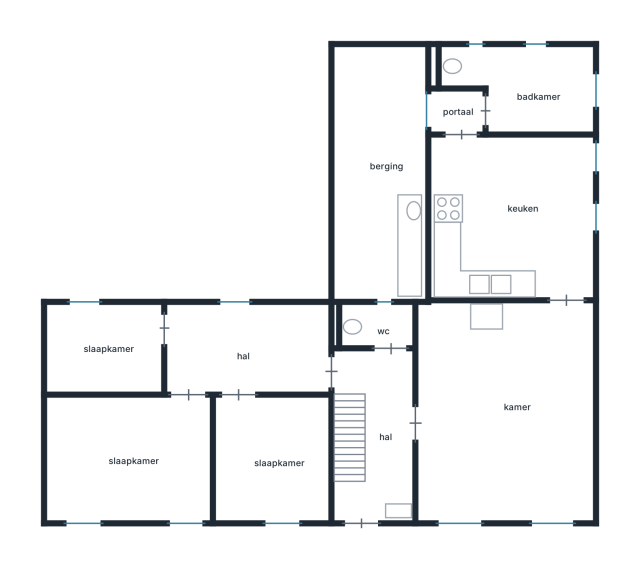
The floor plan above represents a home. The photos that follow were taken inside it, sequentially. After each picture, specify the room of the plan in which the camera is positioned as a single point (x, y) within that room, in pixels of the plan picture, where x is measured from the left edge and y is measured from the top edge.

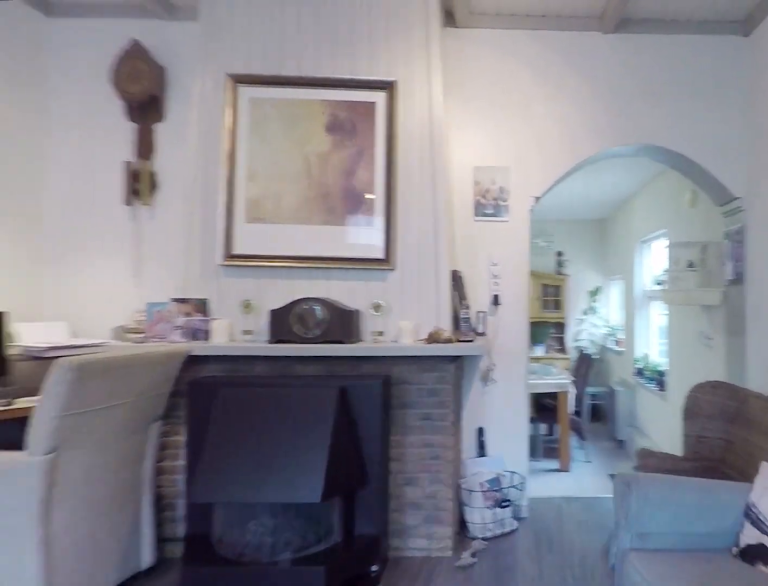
(504, 415)
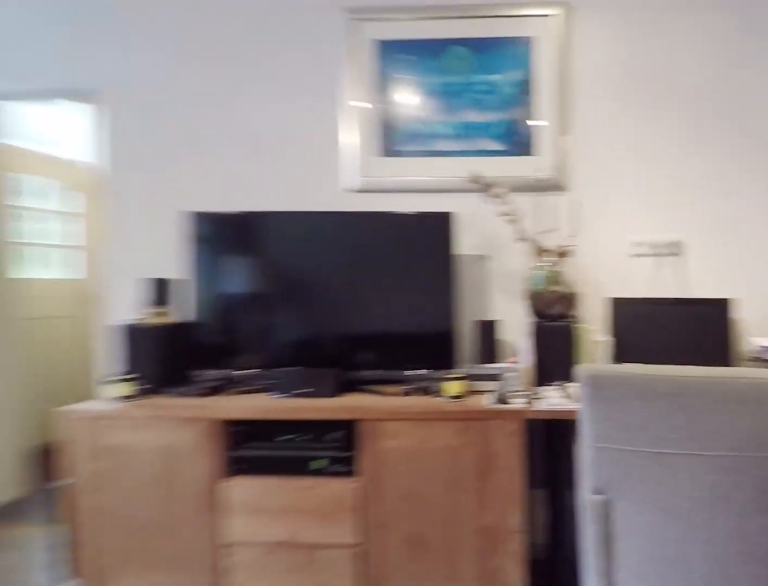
(504, 415)
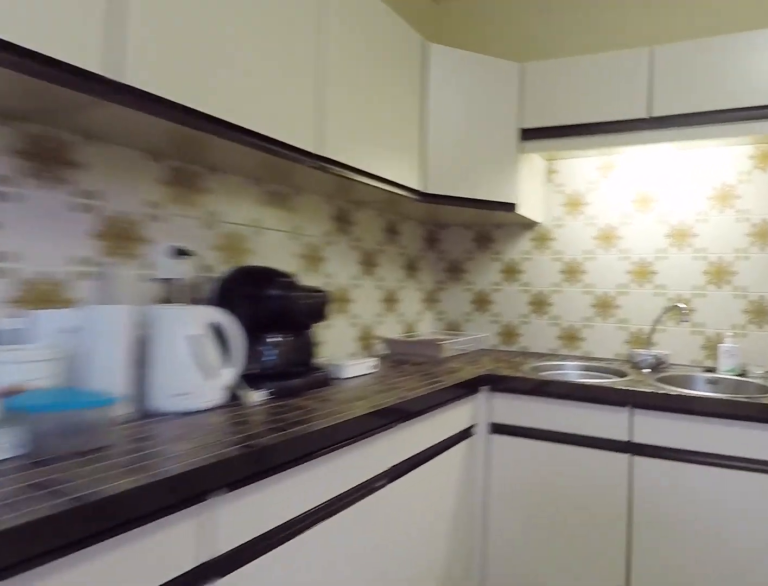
(510, 219)
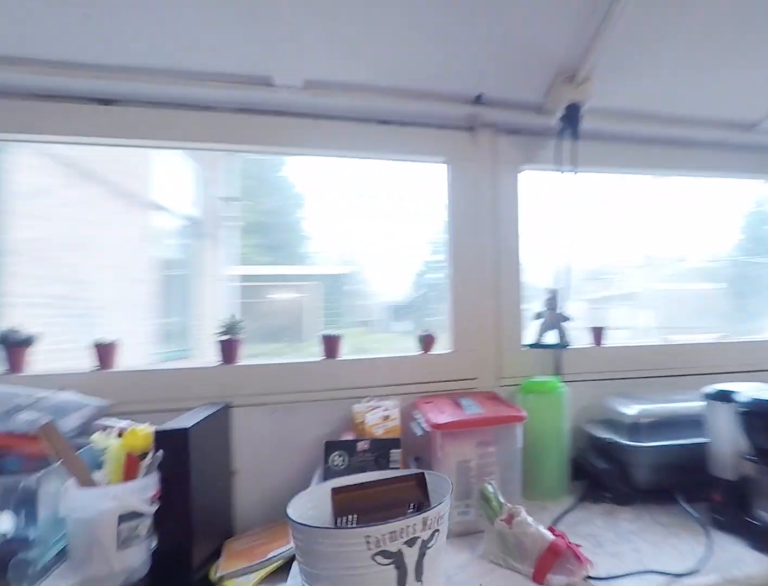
(410, 245)
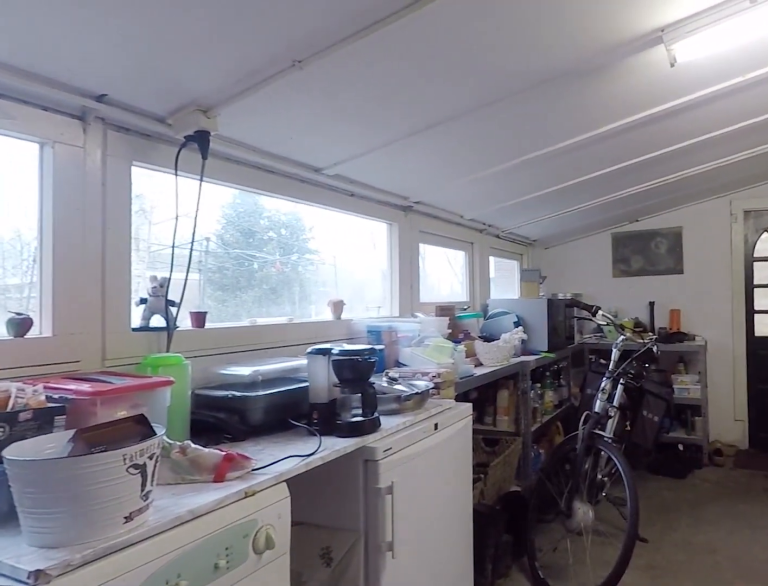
(410, 245)
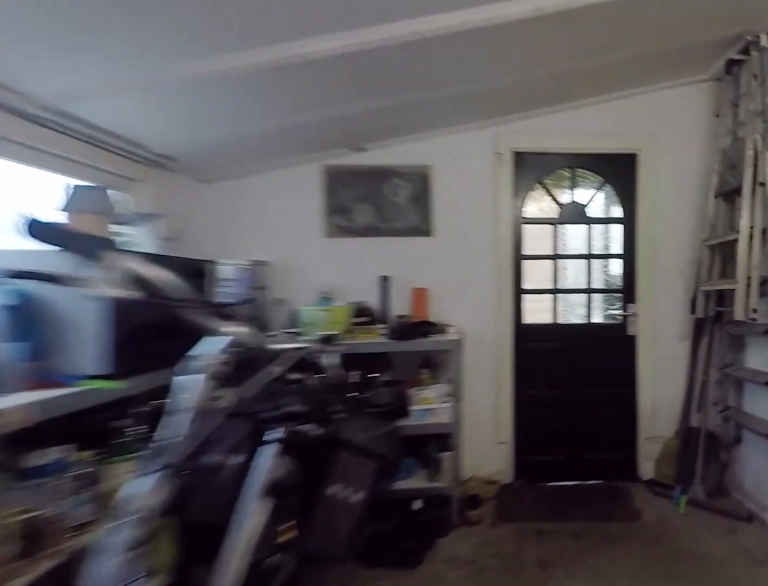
(410, 245)
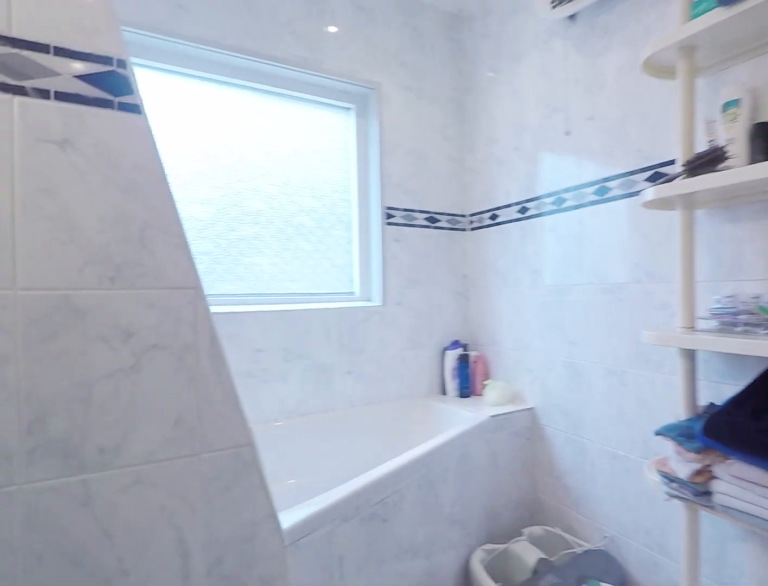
(527, 87)
